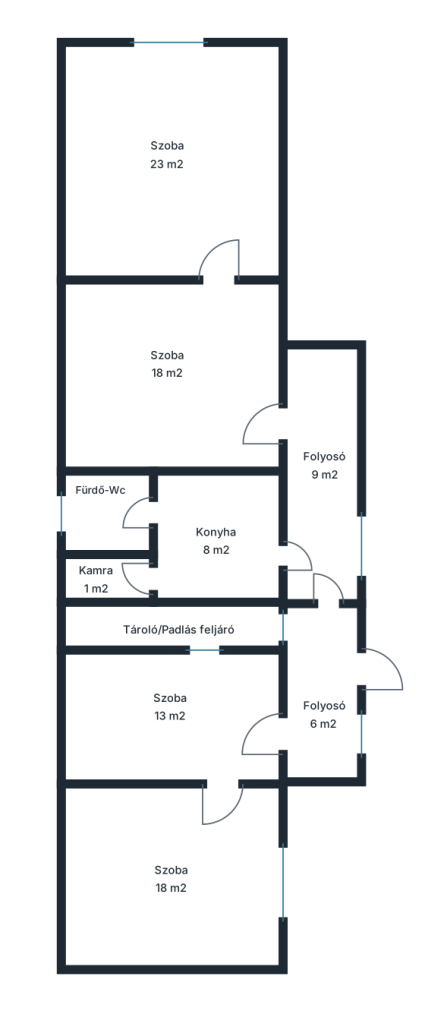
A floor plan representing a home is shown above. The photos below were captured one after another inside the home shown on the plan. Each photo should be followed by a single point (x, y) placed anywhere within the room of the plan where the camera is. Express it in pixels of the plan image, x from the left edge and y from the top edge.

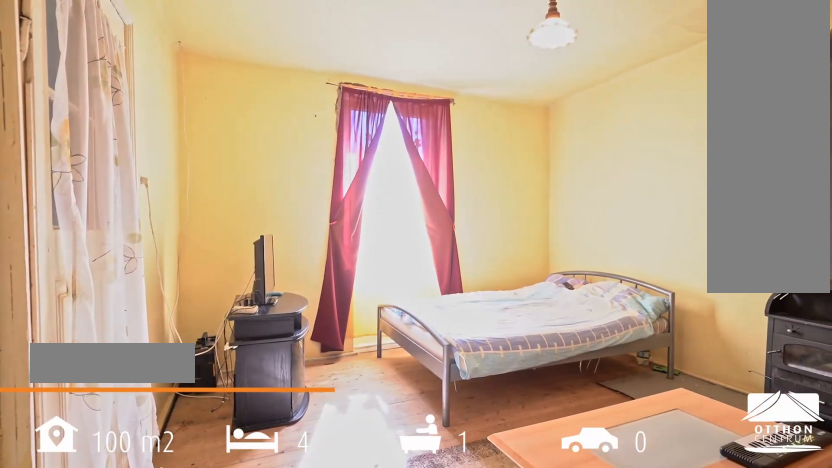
(164, 868)
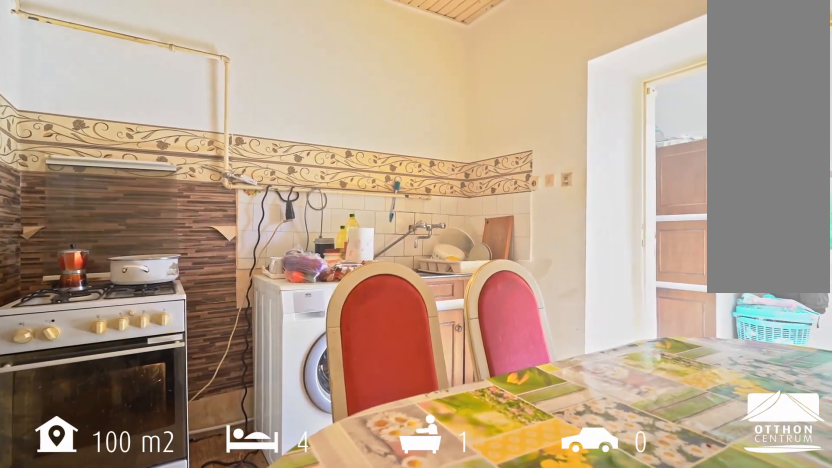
(214, 542)
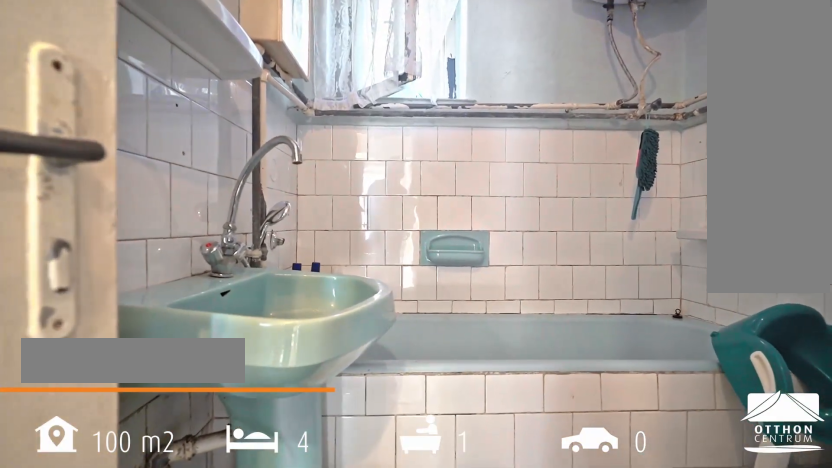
(113, 509)
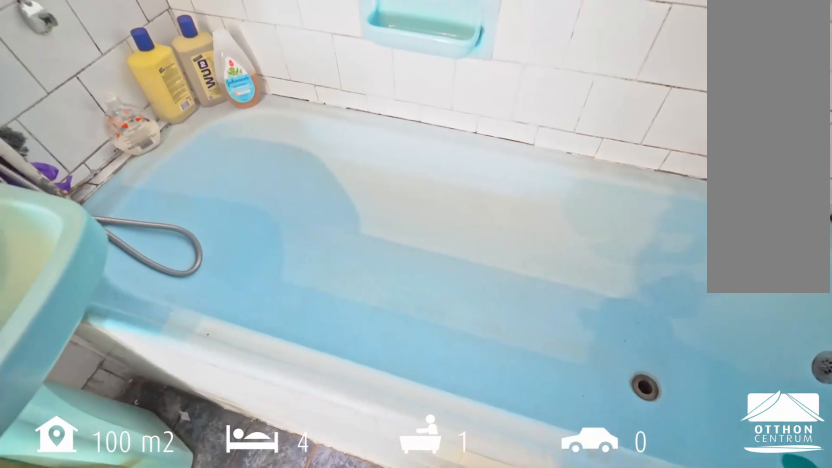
(114, 509)
